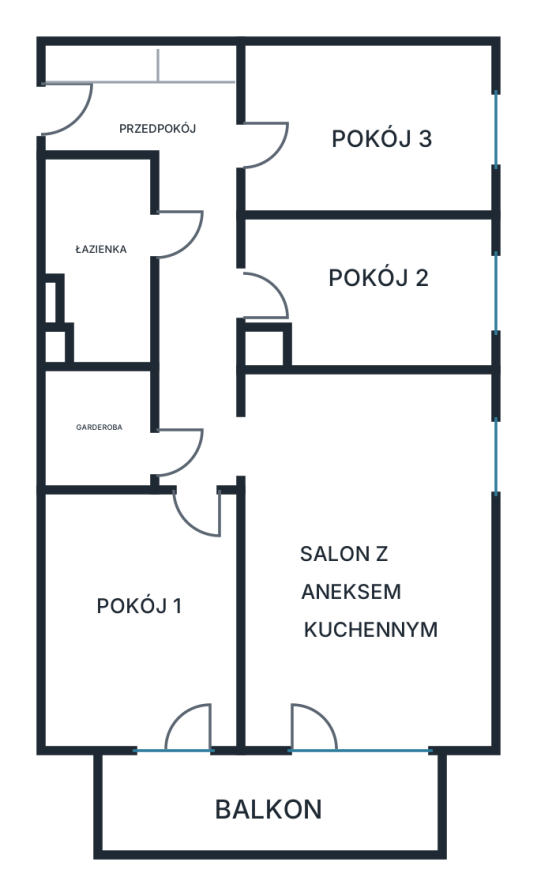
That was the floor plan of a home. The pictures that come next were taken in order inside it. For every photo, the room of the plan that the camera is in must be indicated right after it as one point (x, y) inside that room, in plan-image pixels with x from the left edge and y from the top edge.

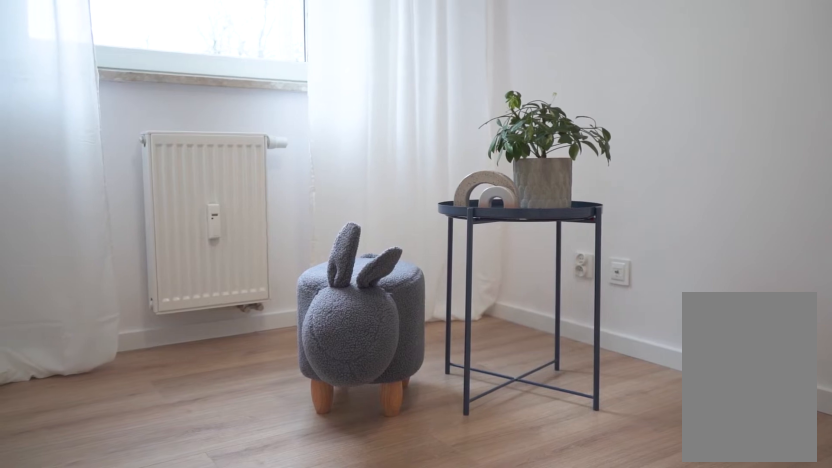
(374, 289)
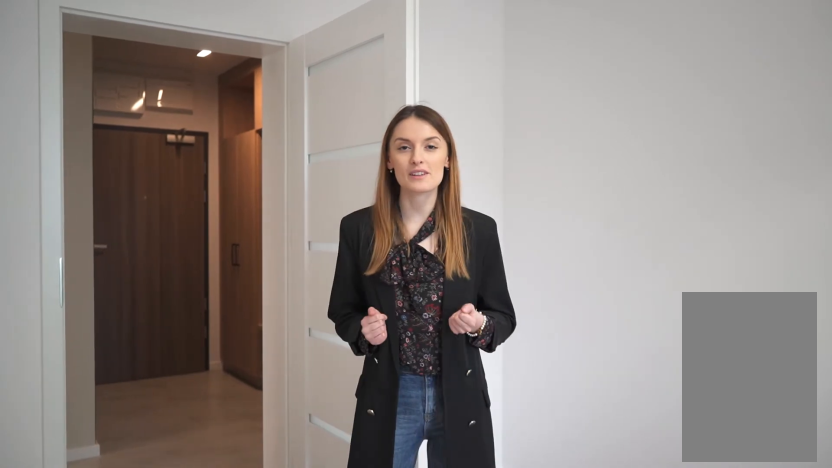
(373, 129)
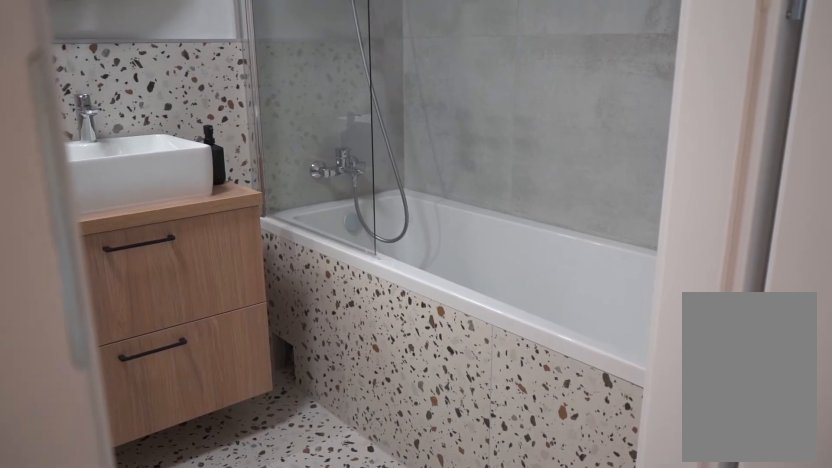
(101, 257)
